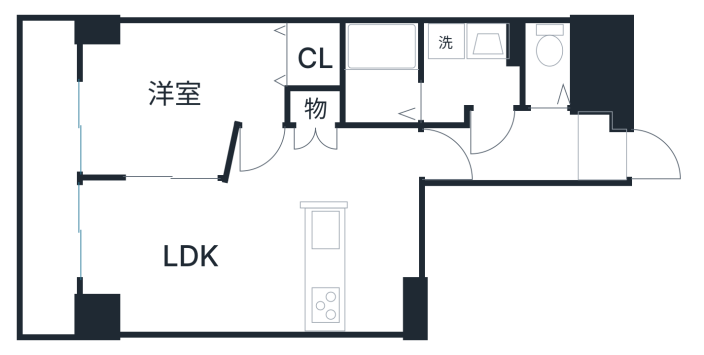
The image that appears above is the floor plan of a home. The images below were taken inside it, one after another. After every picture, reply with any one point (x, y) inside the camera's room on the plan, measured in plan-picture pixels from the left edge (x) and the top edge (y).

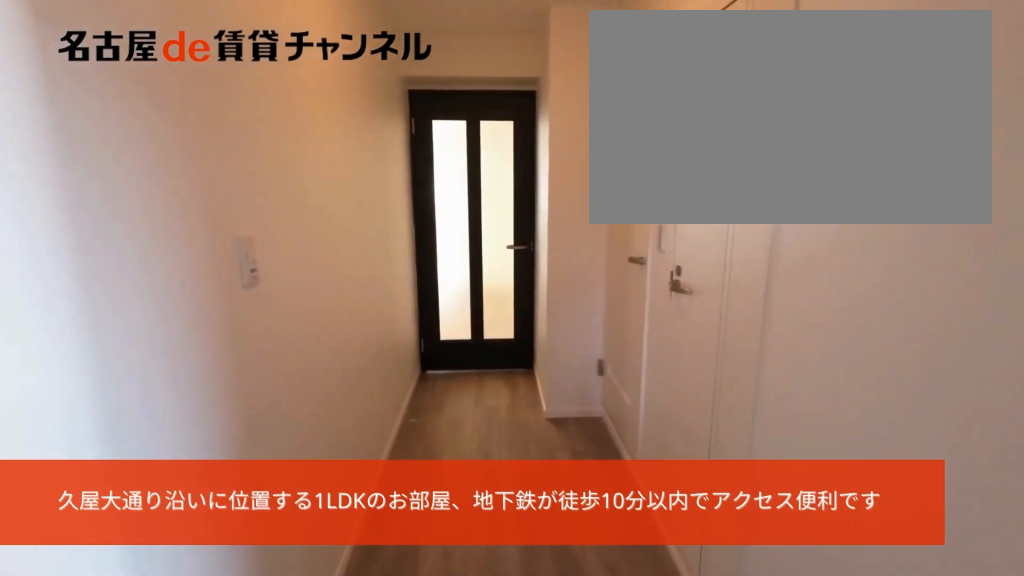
(604, 148)
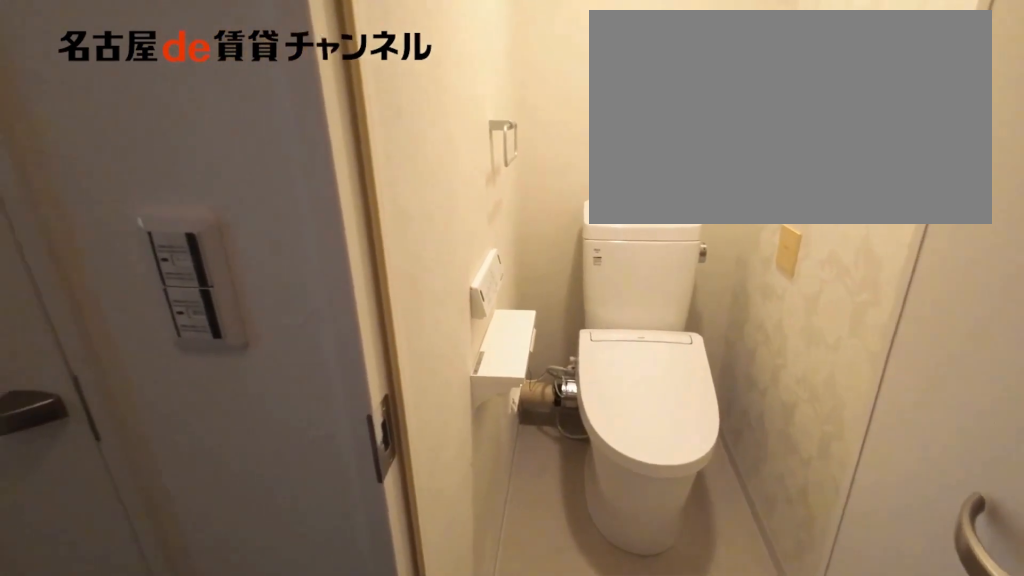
(549, 67)
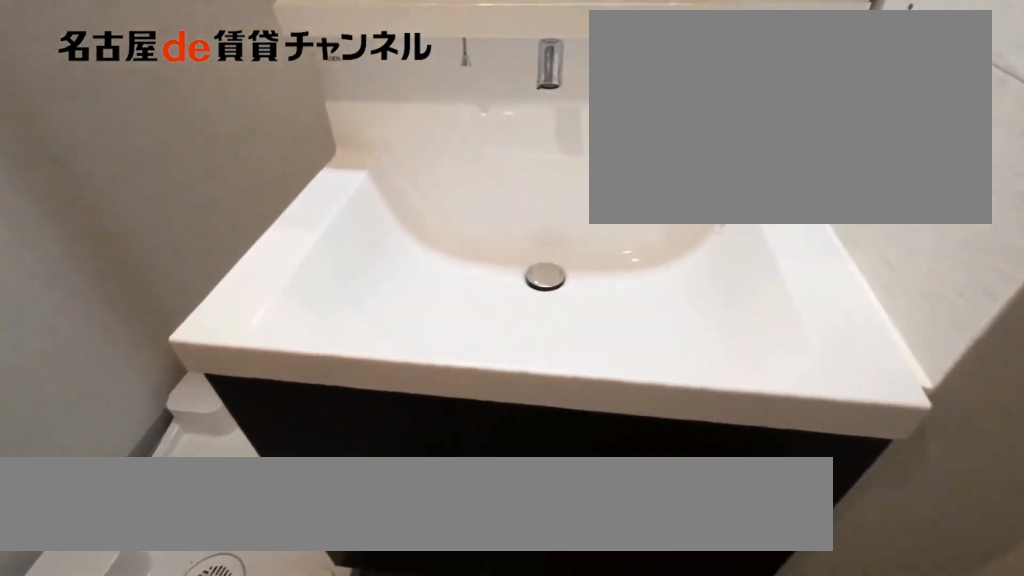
(471, 68)
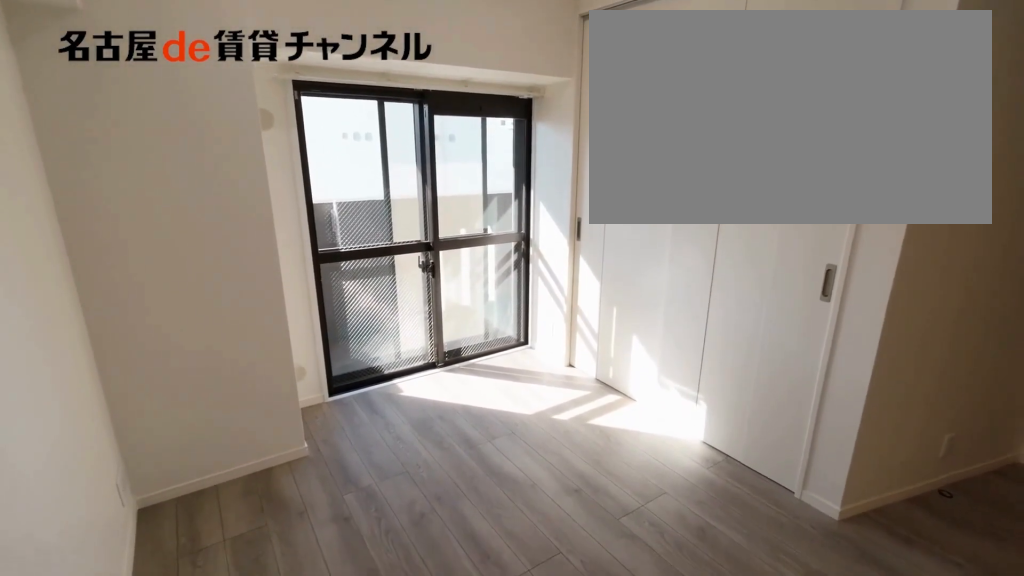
(189, 257)
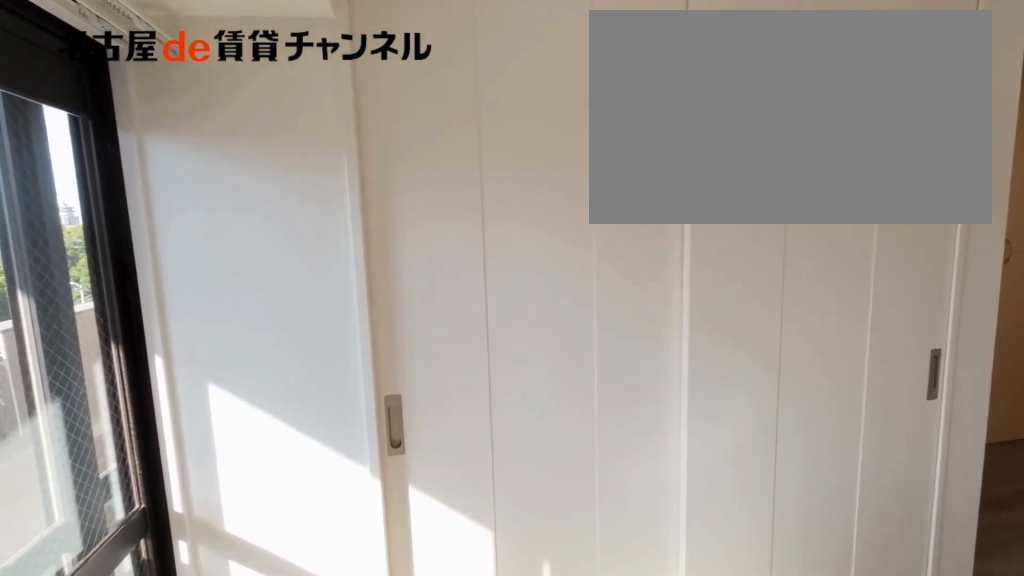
(189, 257)
